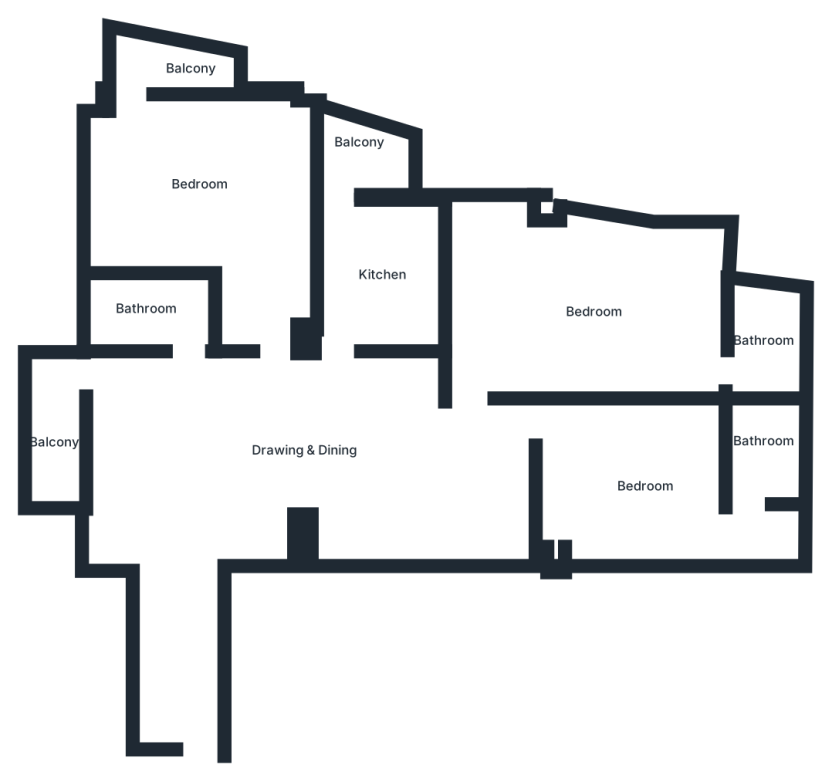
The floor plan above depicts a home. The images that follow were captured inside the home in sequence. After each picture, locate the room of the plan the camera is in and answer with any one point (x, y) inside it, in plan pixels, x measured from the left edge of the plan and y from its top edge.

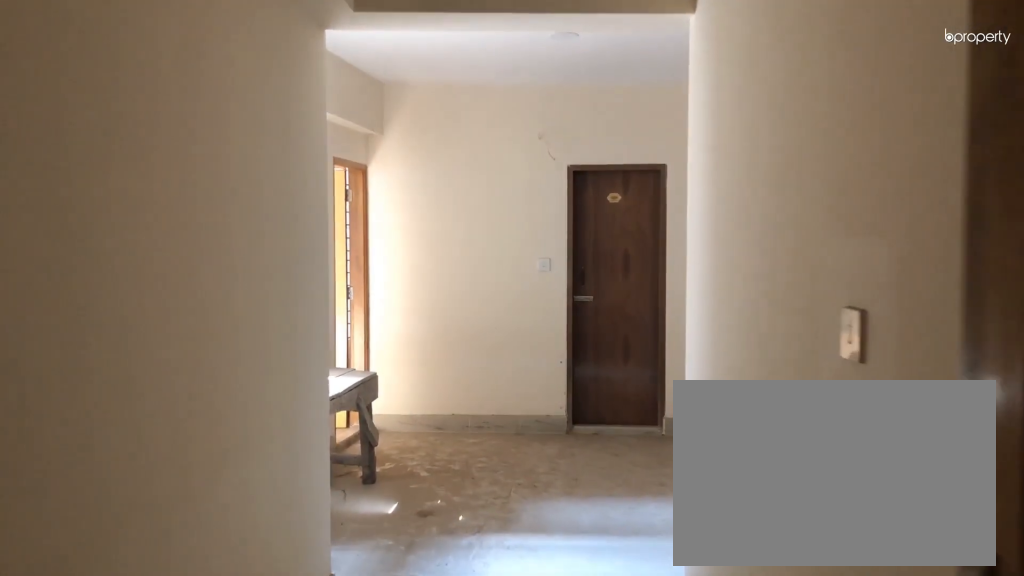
(189, 632)
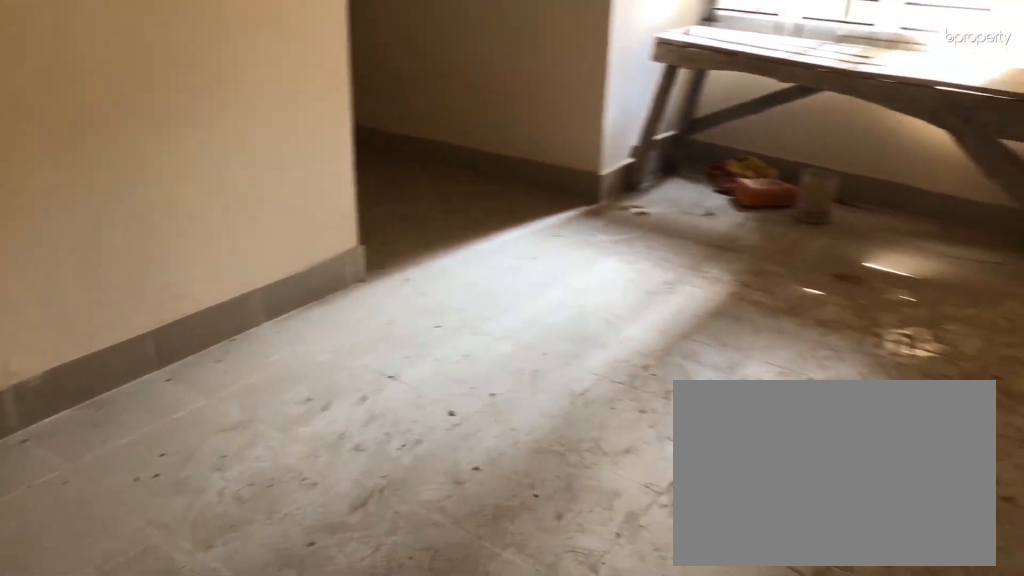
(306, 439)
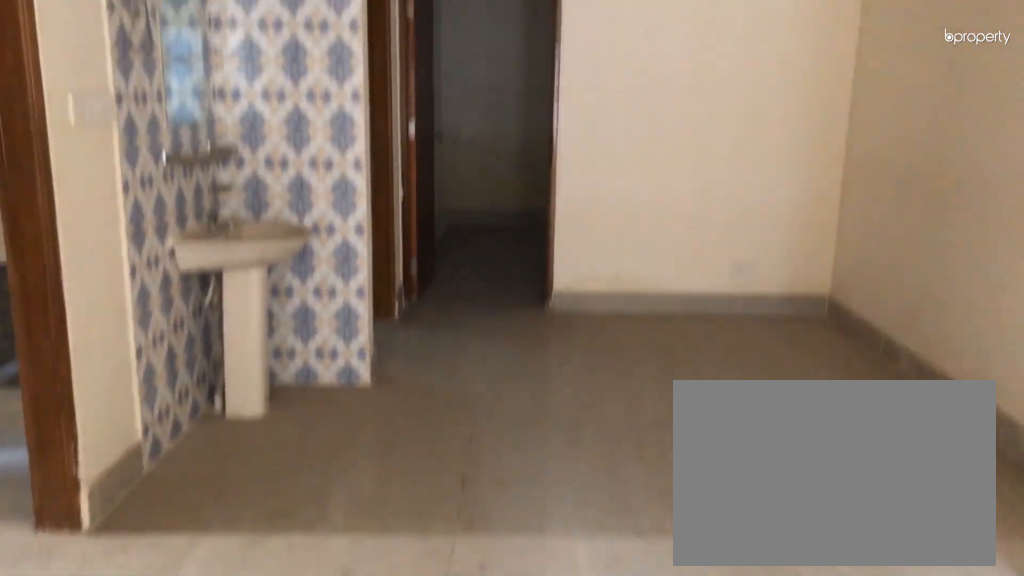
(306, 438)
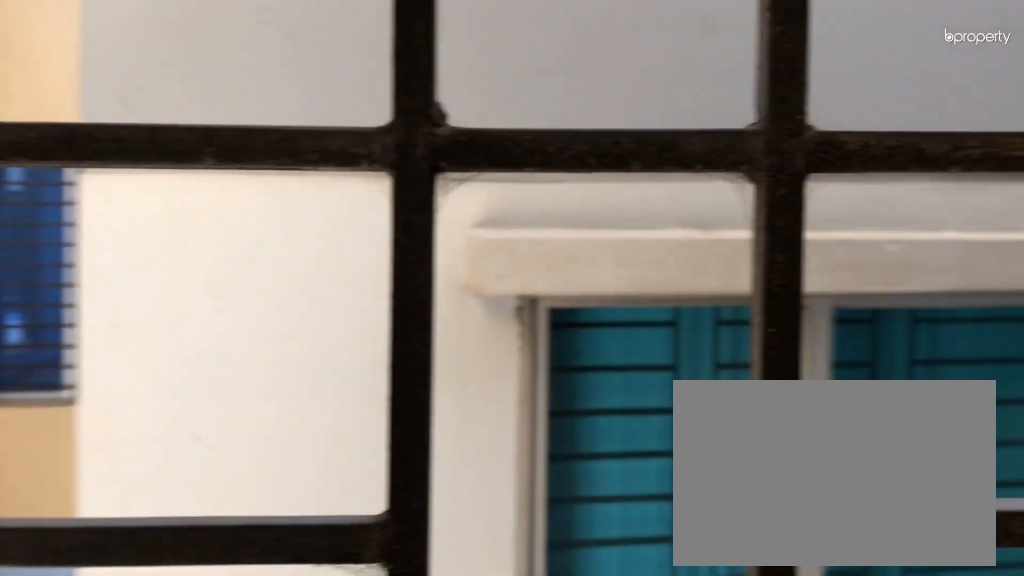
(55, 436)
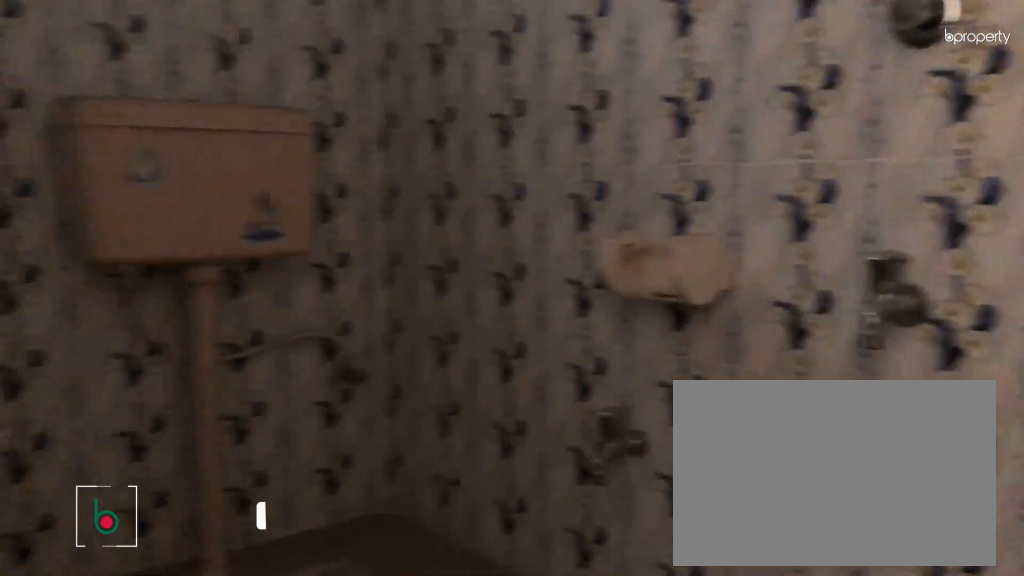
(143, 313)
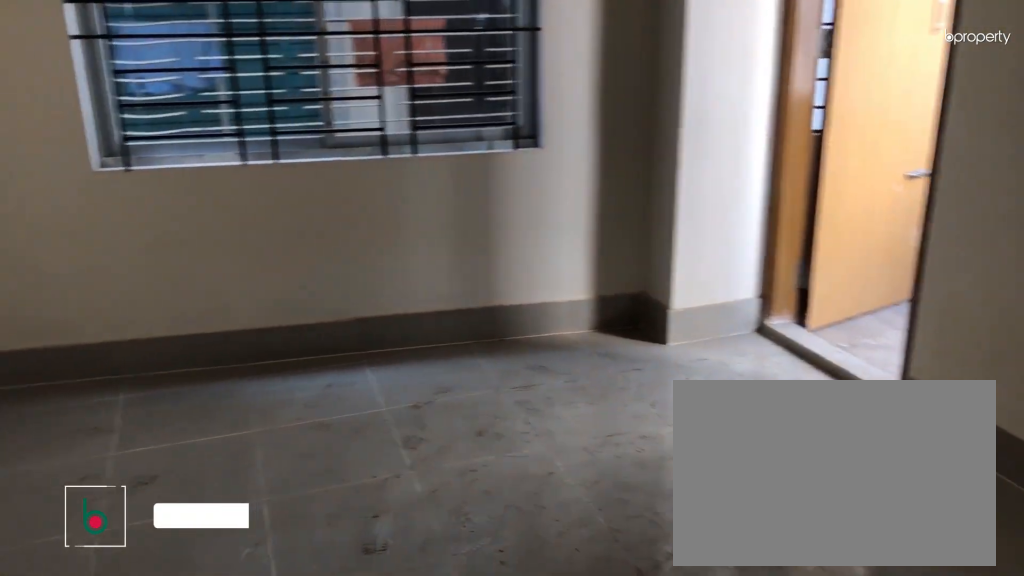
(205, 187)
